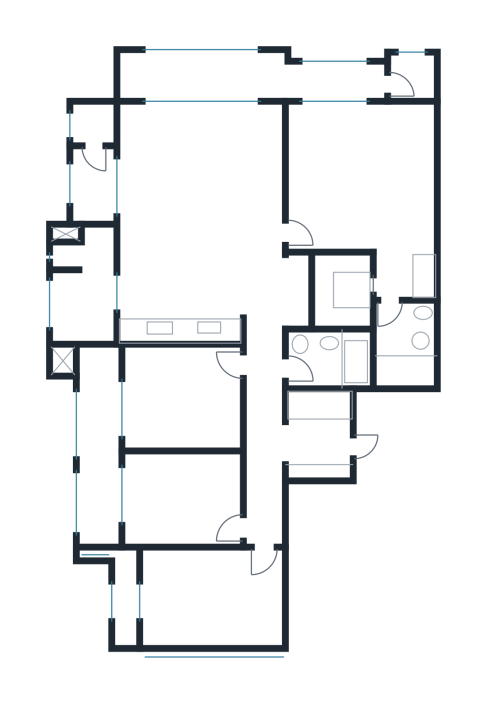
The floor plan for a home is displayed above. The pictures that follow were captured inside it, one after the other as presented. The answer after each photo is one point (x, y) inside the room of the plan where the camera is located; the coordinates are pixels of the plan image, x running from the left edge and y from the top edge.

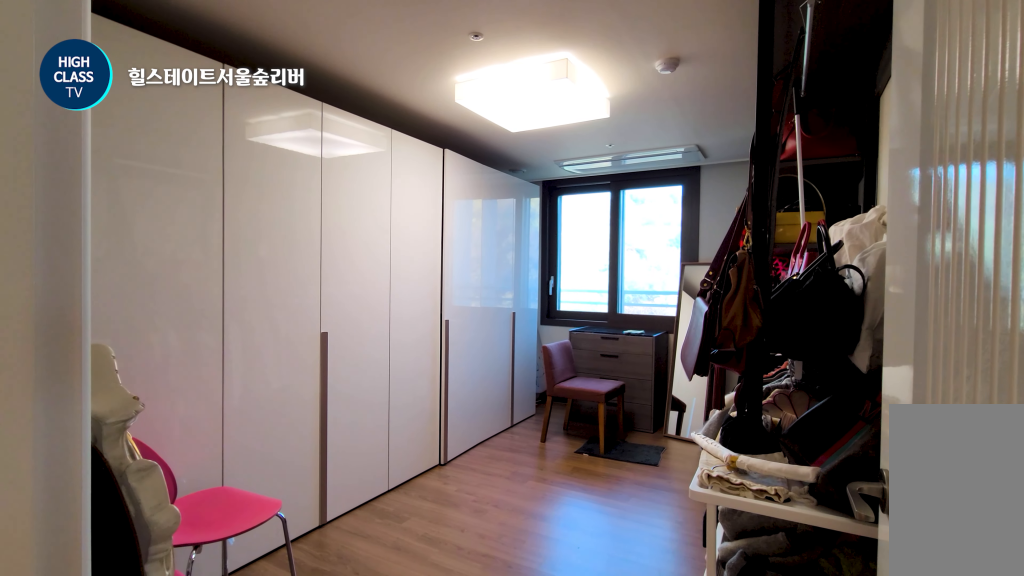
(161, 397)
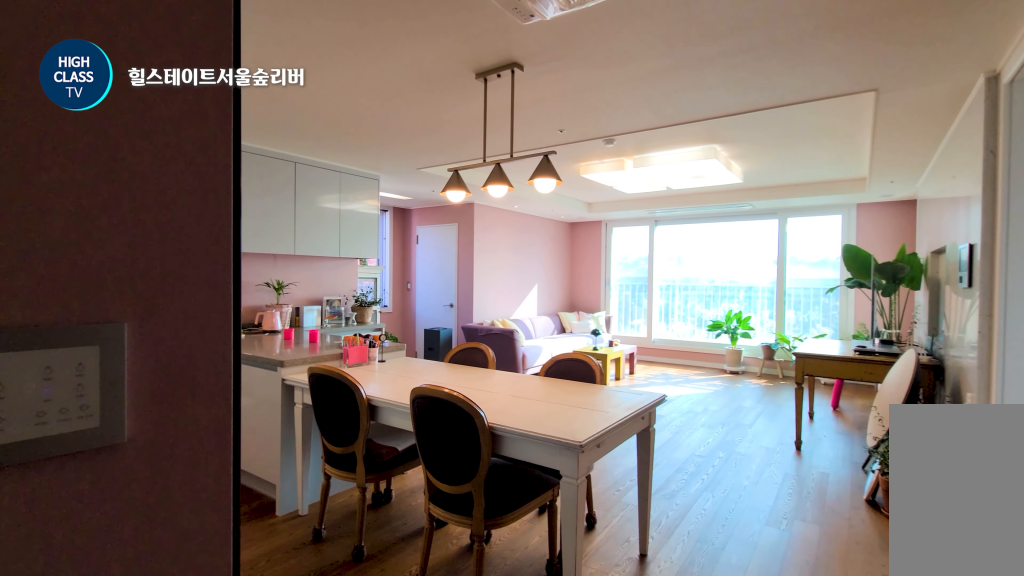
(263, 434)
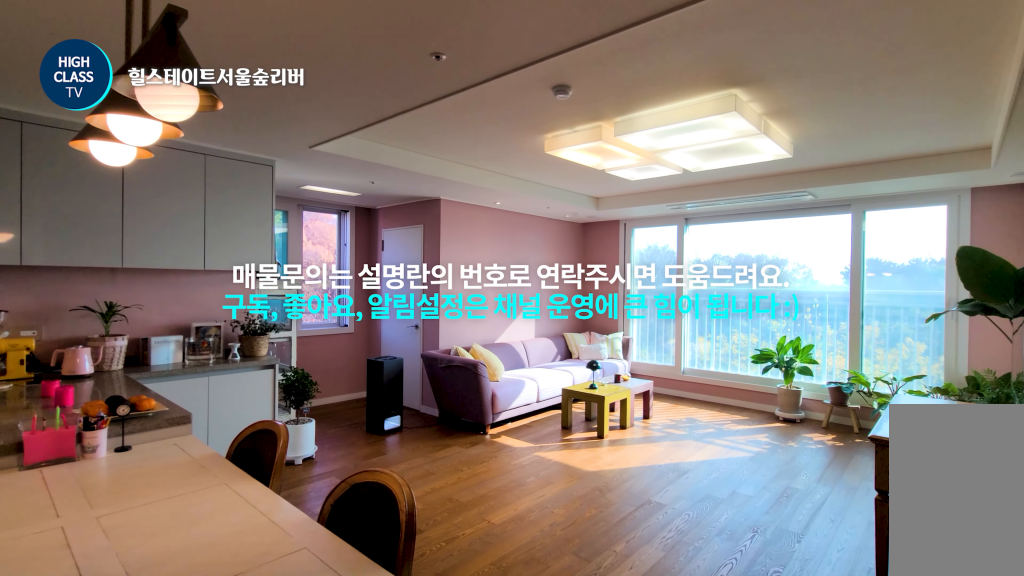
(201, 206)
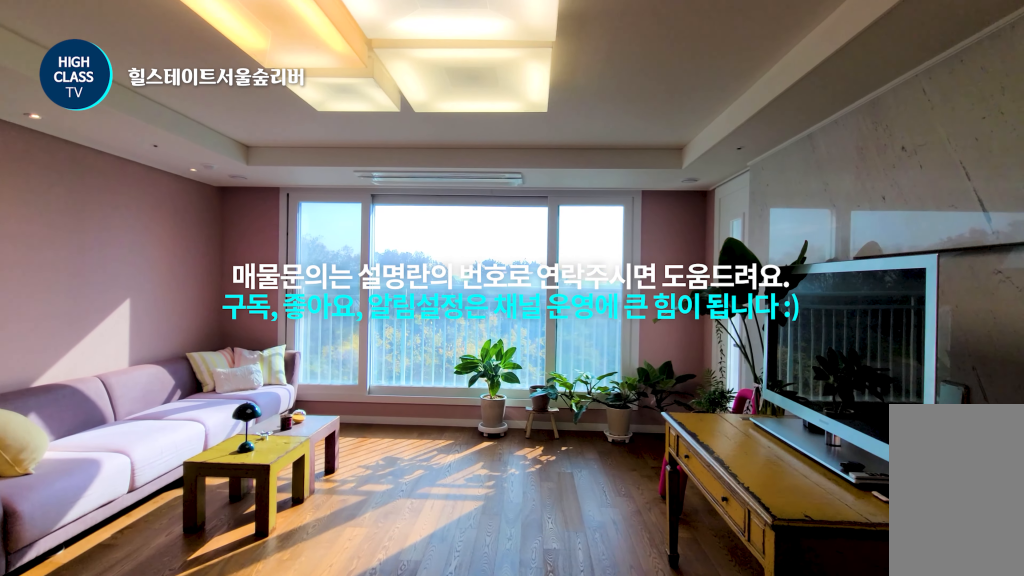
(201, 206)
